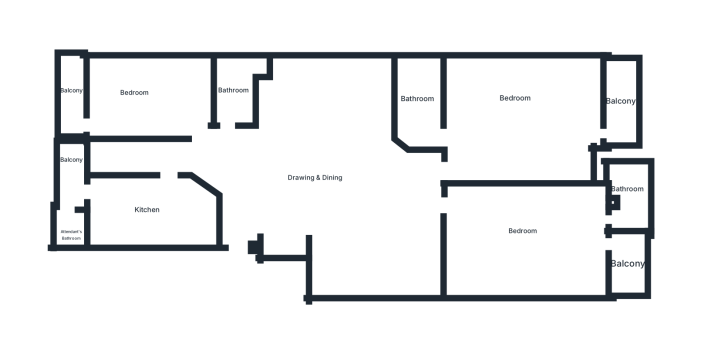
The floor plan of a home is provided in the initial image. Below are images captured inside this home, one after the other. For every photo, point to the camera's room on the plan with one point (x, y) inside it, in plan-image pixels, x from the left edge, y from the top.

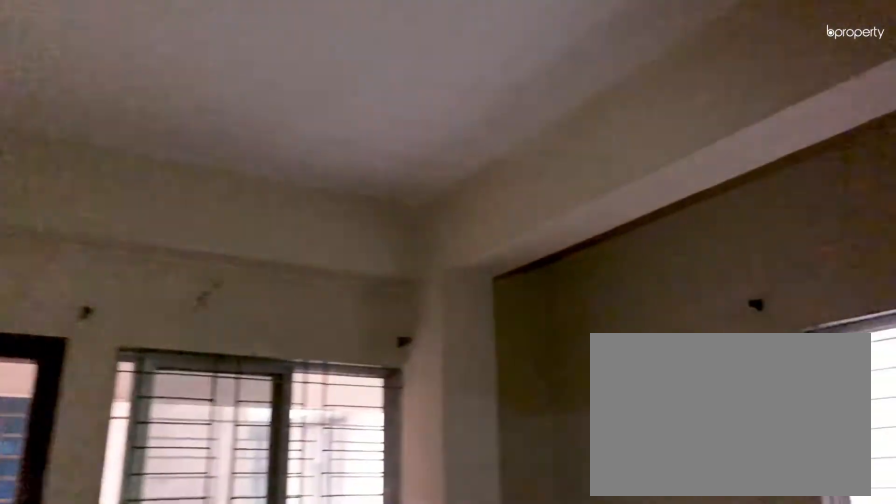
(132, 86)
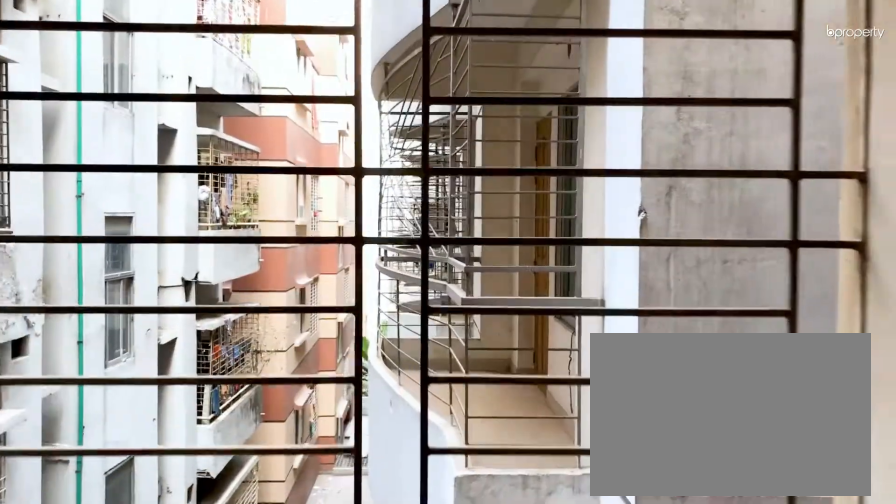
(72, 98)
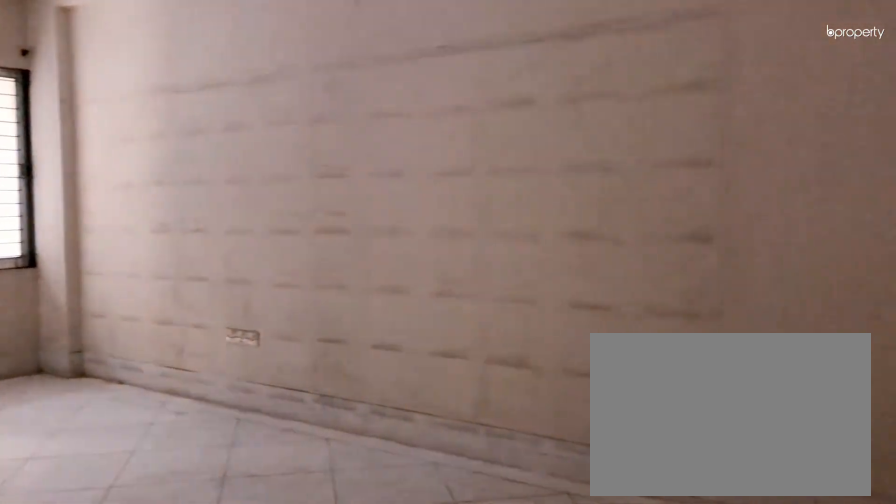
(512, 238)
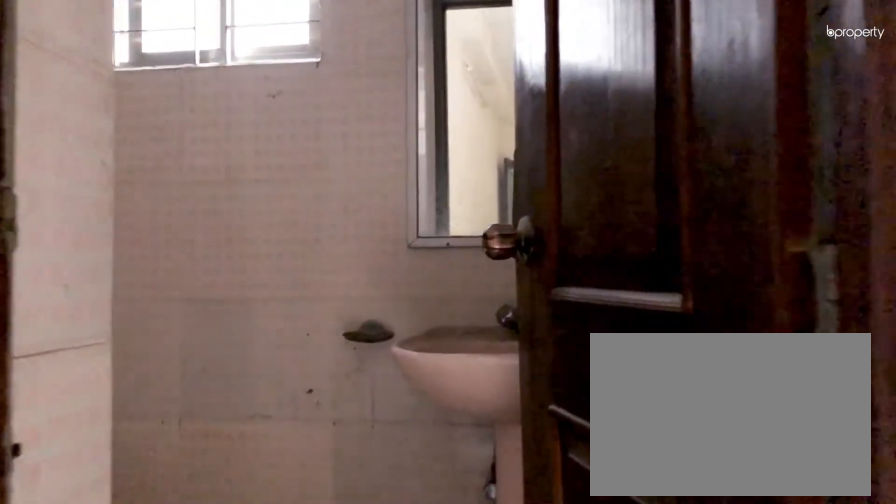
(630, 197)
